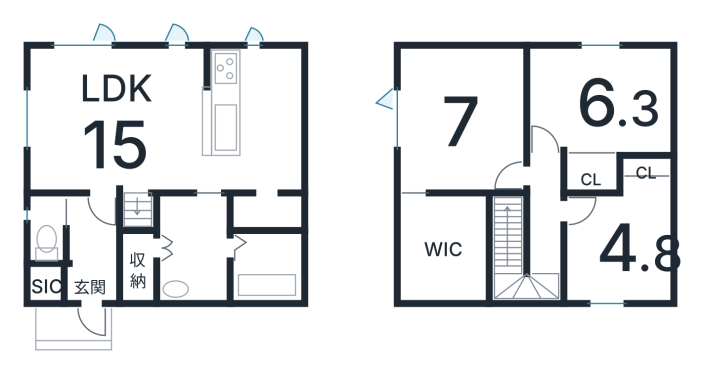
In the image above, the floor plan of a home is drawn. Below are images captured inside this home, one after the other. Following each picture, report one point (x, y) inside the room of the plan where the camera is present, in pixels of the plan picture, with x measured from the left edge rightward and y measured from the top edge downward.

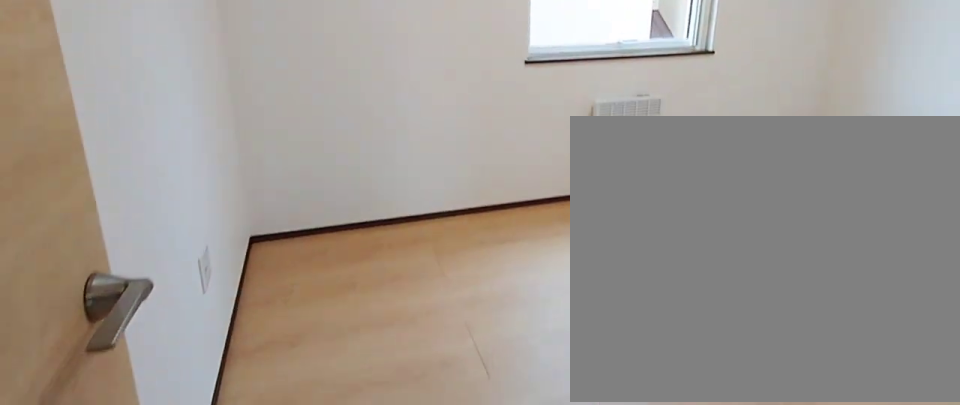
(605, 54)
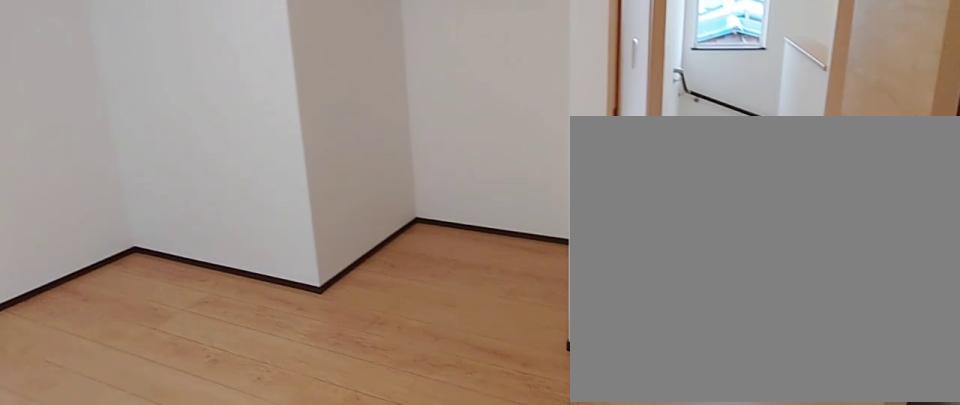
(605, 54)
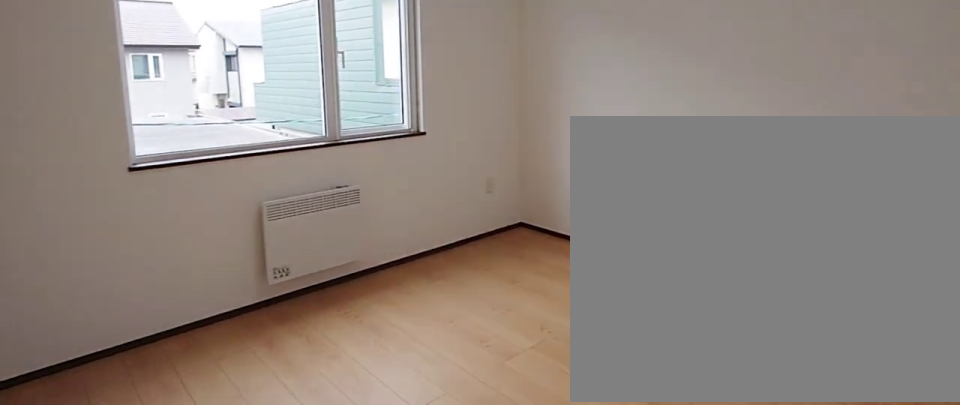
(448, 66)
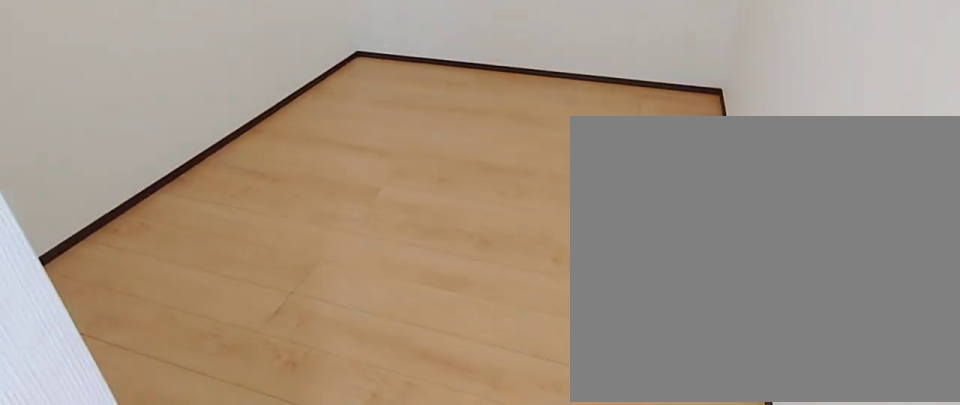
(440, 213)
